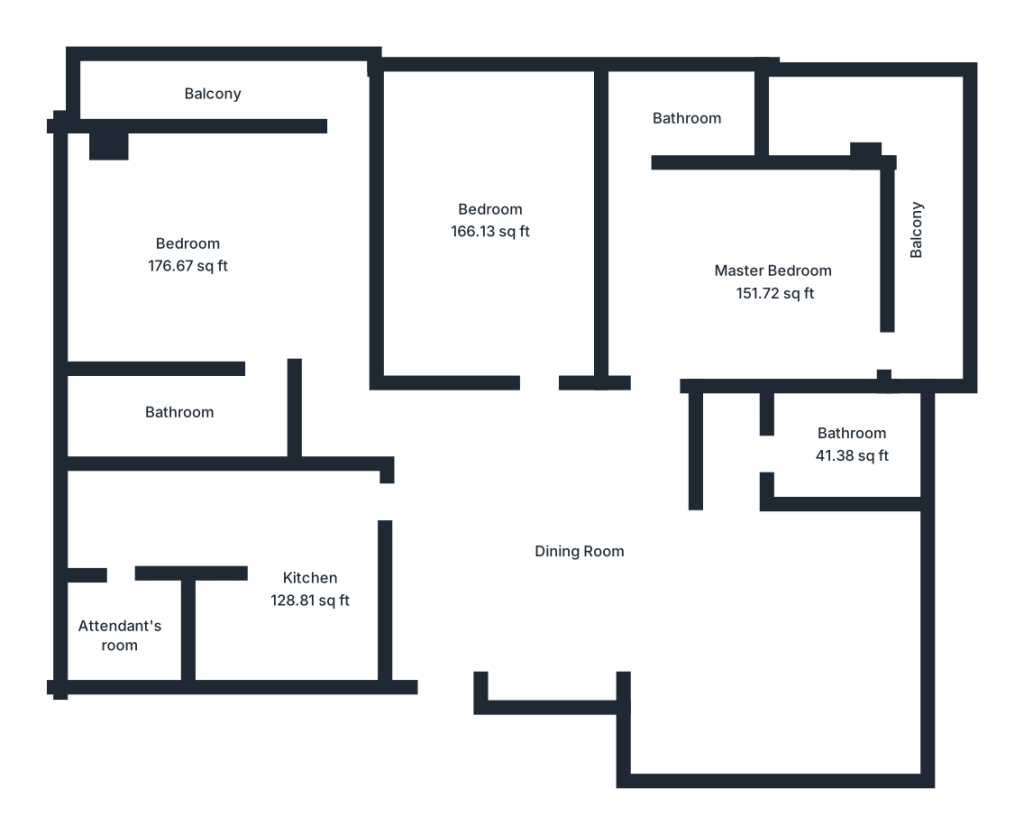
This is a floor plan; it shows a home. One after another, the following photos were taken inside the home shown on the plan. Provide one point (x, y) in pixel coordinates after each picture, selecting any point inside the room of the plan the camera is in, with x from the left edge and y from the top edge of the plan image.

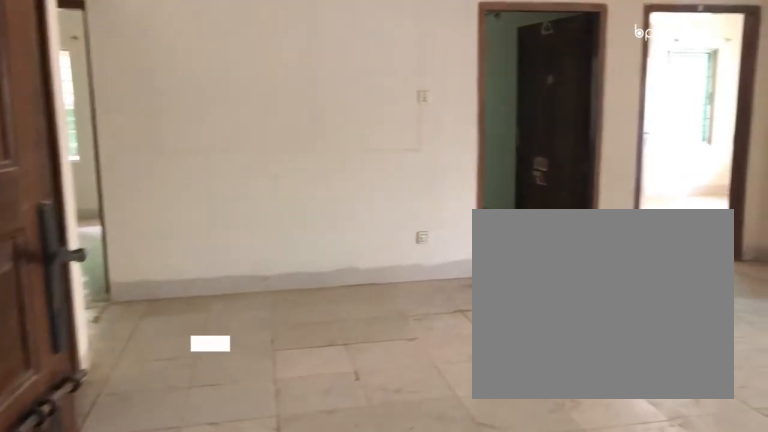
(568, 550)
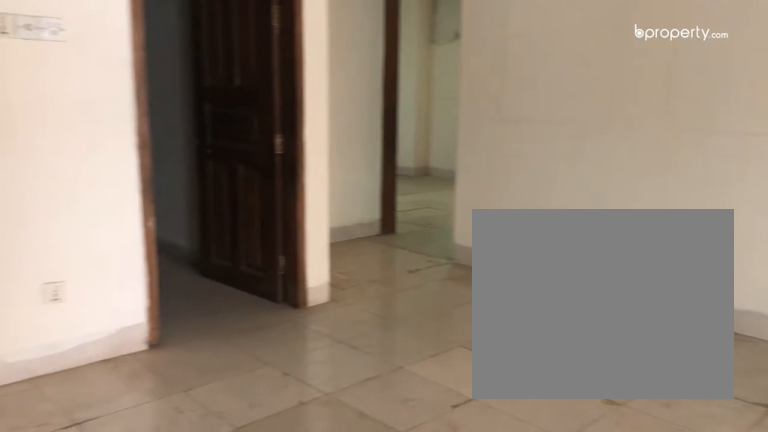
(568, 550)
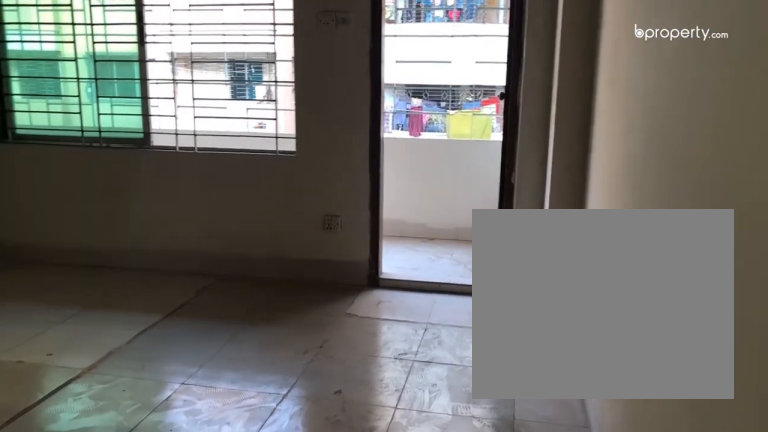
(770, 282)
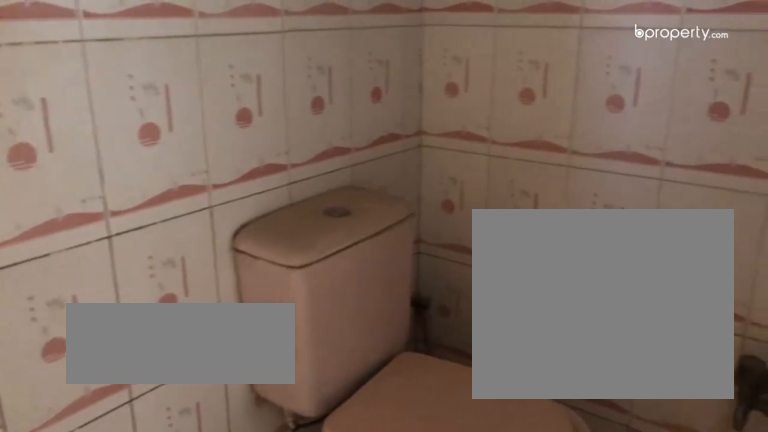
(690, 118)
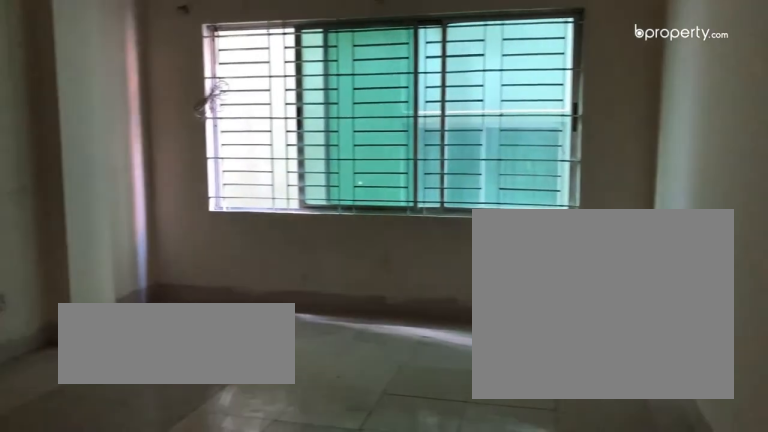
(496, 211)
